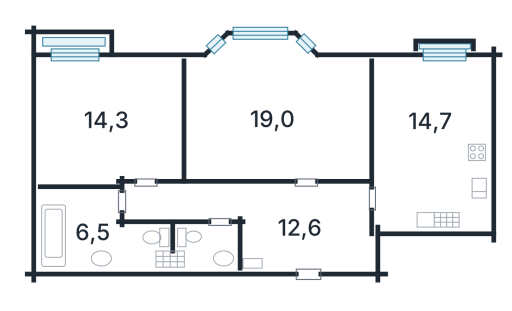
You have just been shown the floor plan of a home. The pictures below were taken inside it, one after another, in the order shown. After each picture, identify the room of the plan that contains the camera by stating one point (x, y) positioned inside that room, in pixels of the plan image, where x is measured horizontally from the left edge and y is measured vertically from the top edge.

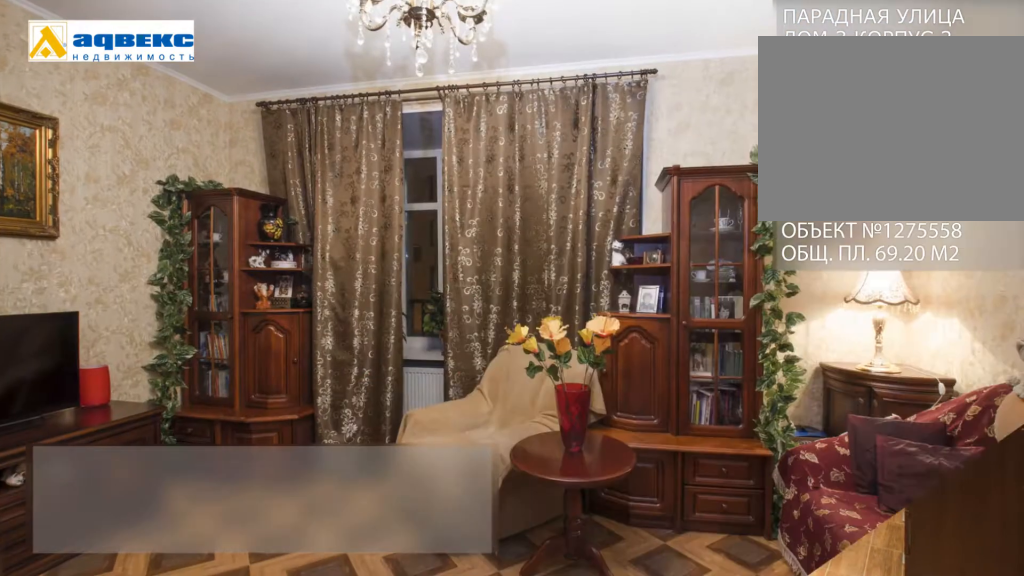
(271, 115)
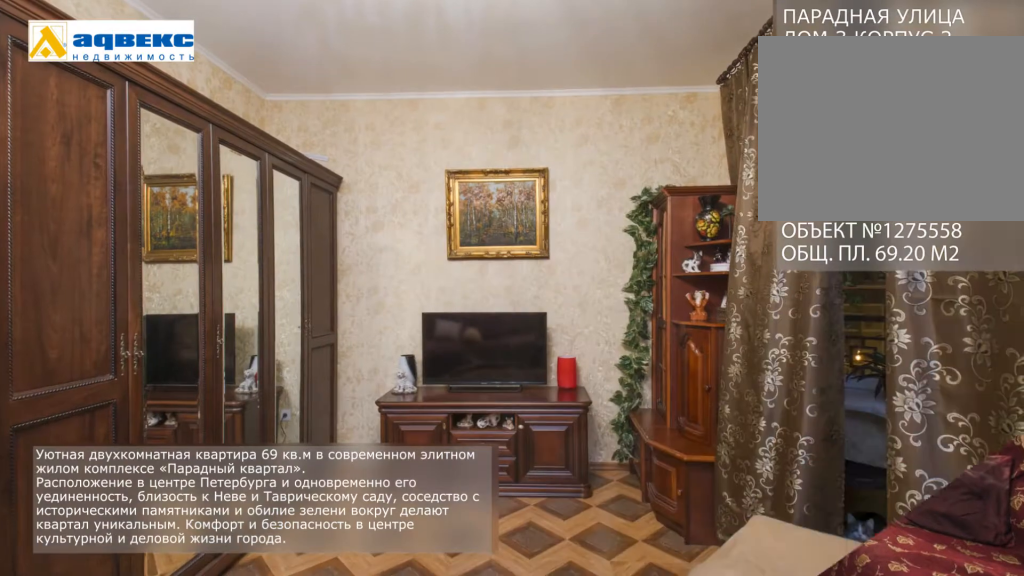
(271, 115)
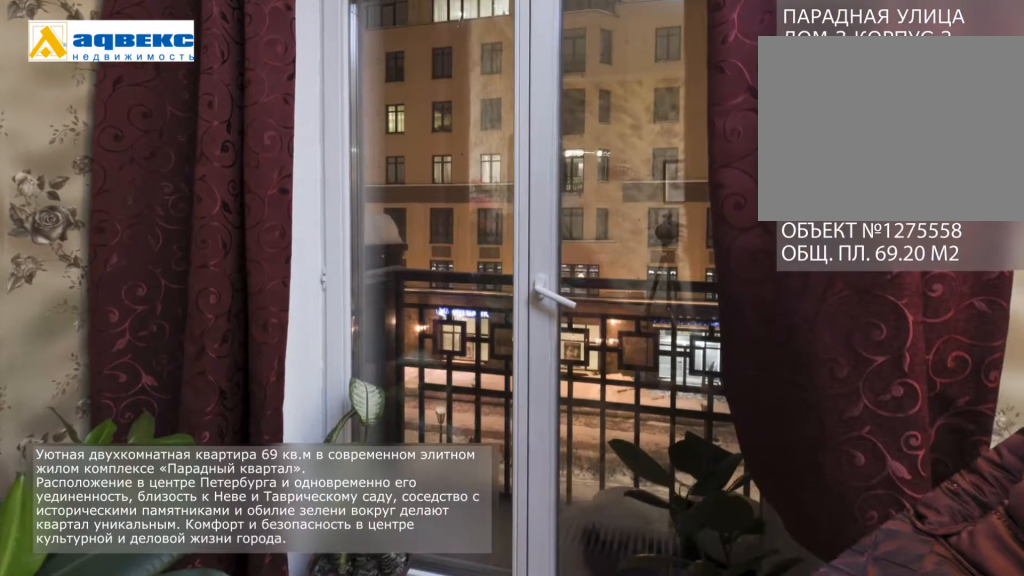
(104, 122)
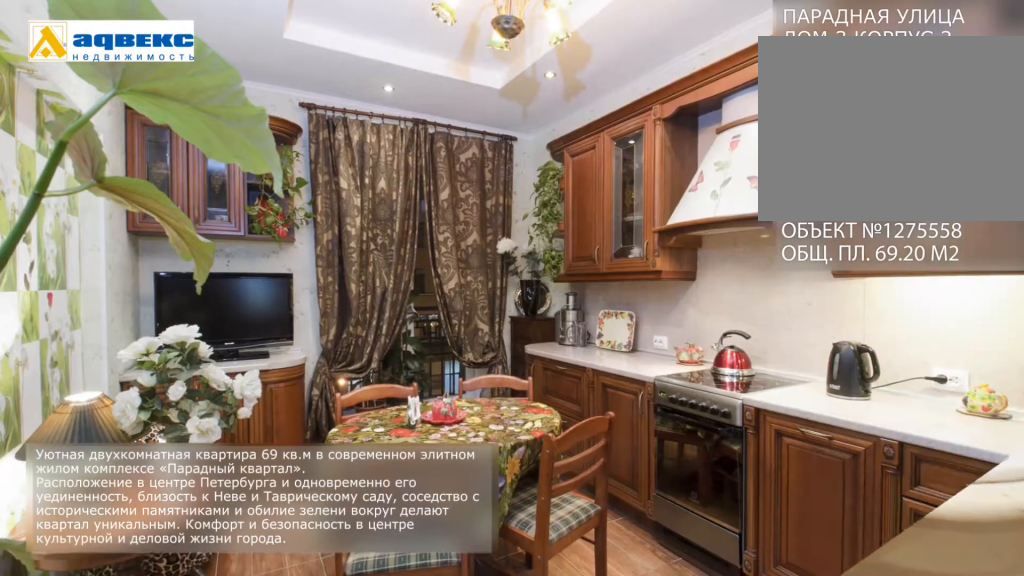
(432, 129)
